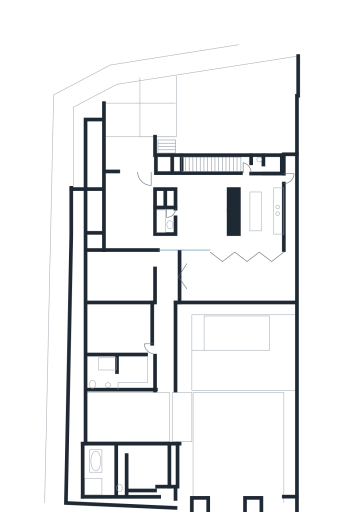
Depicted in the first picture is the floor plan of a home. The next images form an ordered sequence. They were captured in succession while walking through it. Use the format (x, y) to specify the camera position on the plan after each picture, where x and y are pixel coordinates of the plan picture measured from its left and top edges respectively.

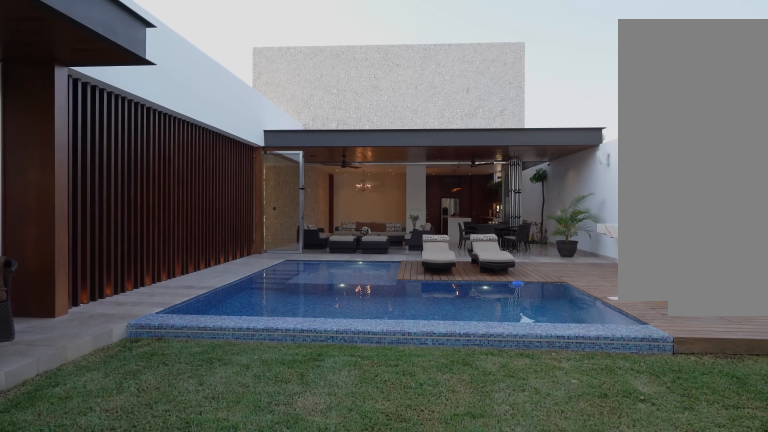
(233, 438)
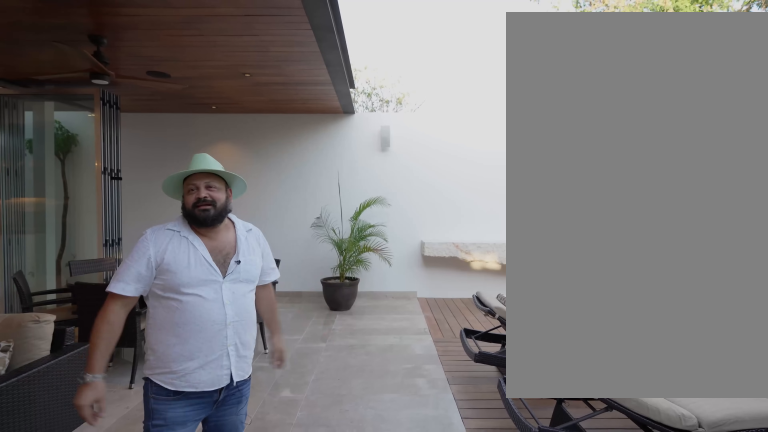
(236, 299)
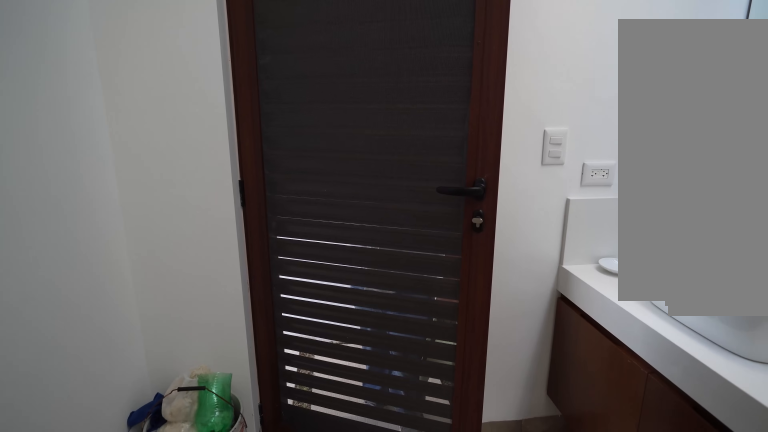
(263, 503)
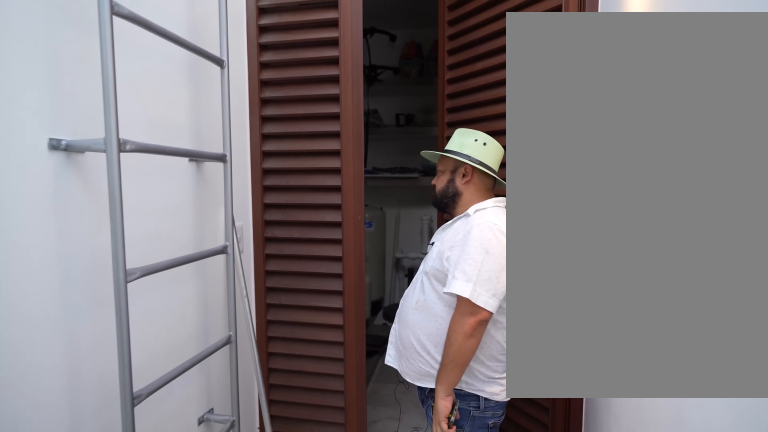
(189, 504)
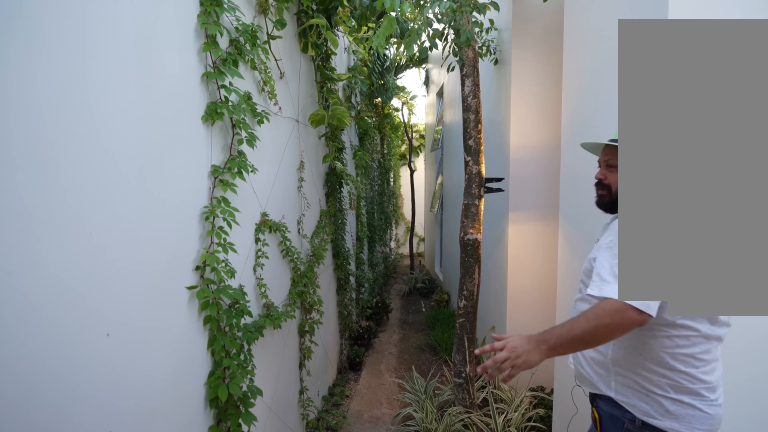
(179, 505)
